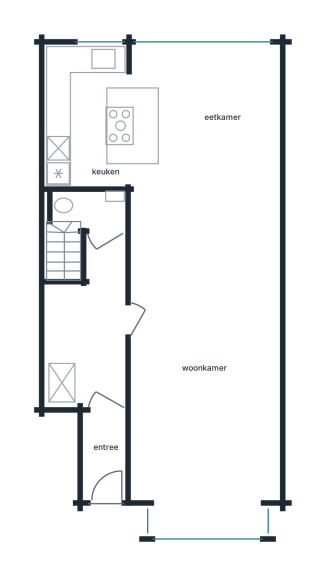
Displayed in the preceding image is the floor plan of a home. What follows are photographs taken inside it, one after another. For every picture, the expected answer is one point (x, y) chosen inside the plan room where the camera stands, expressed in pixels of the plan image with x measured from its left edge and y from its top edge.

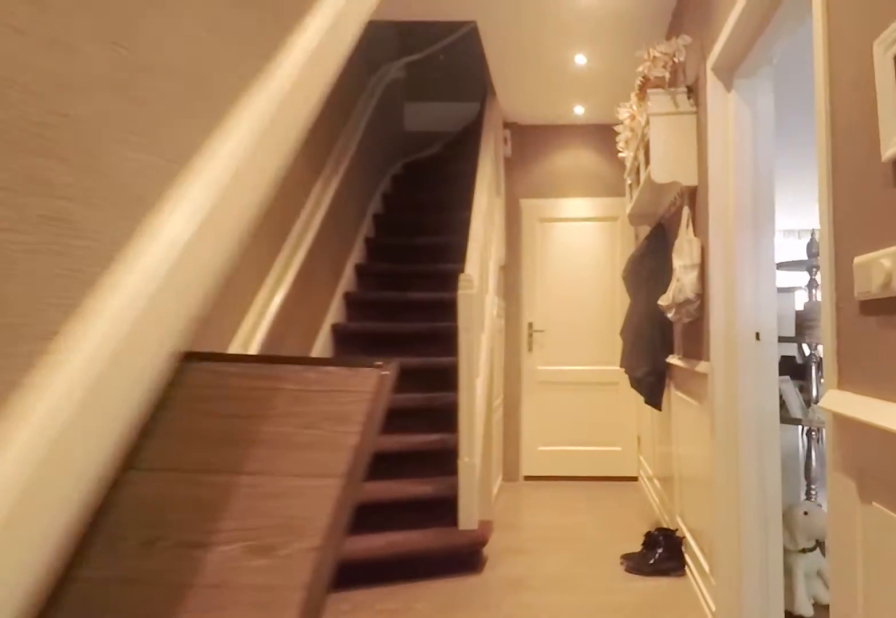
(93, 359)
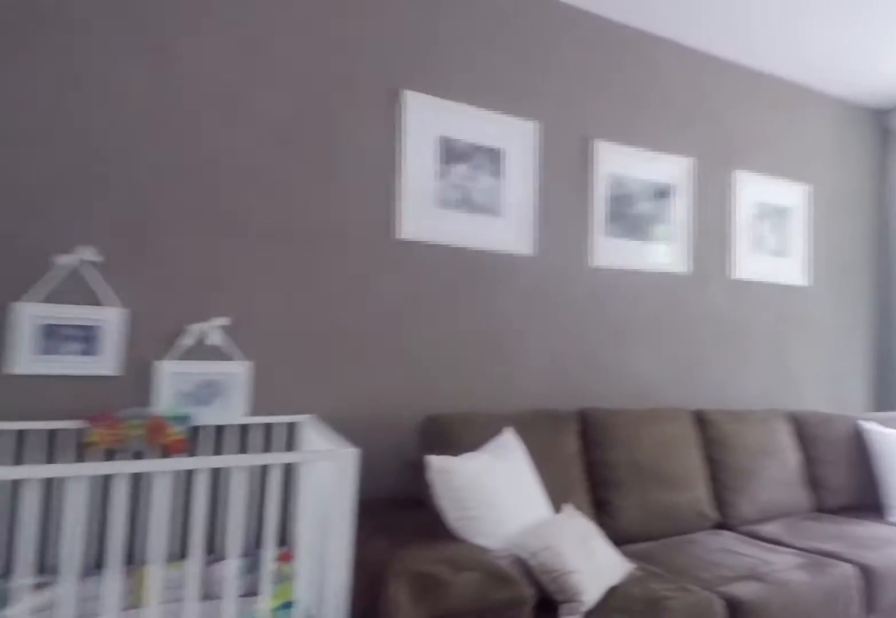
(203, 277)
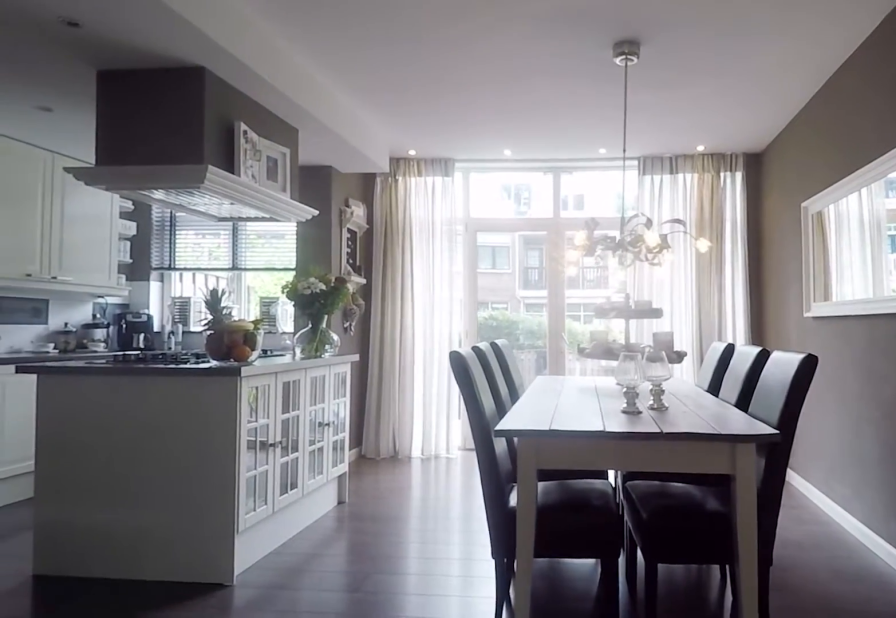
(203, 277)
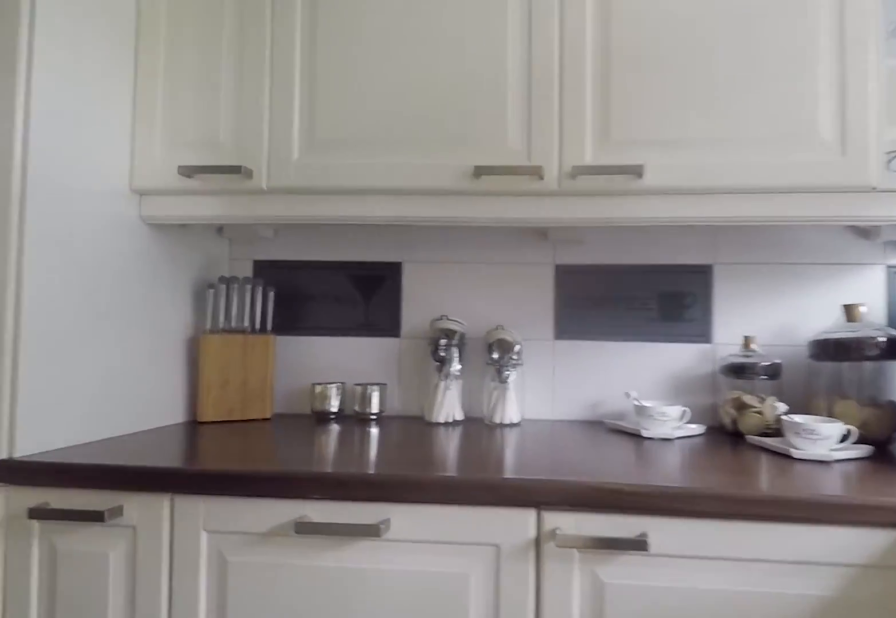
(141, 98)
